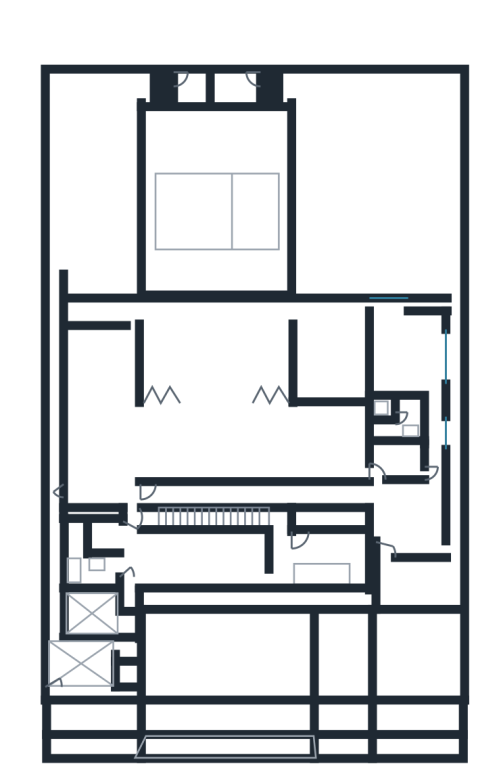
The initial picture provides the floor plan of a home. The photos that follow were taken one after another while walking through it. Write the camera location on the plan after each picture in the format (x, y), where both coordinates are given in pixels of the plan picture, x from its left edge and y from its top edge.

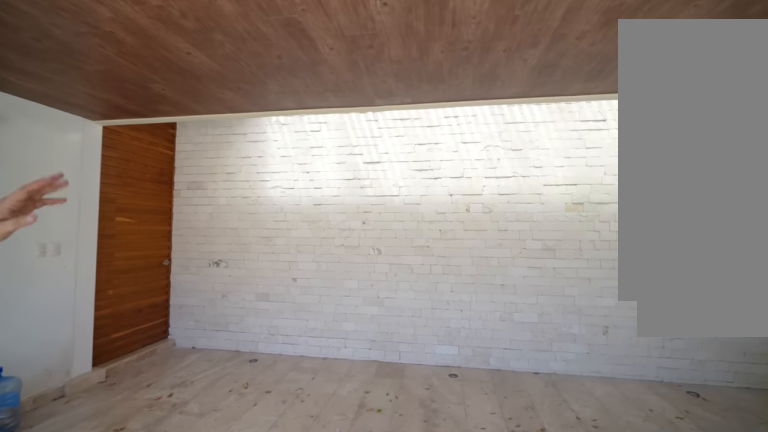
(192, 644)
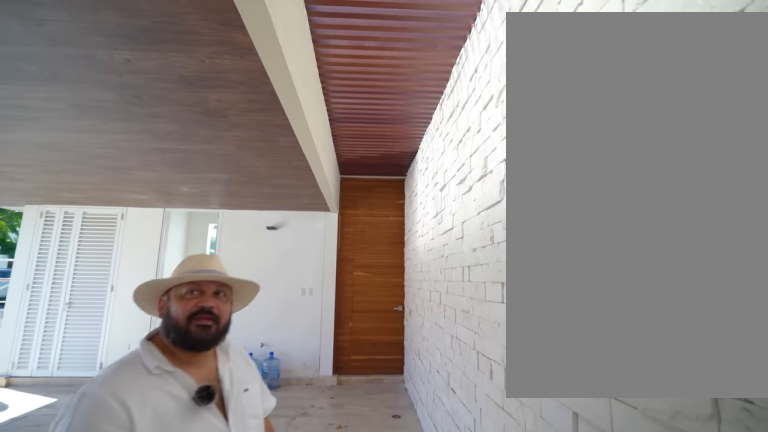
(200, 606)
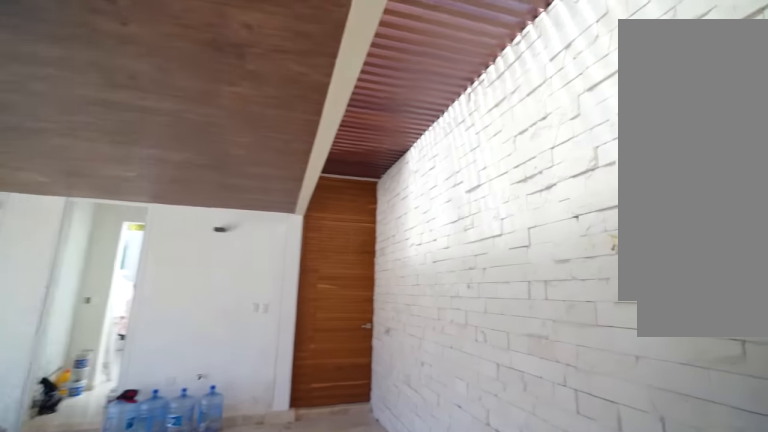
(233, 599)
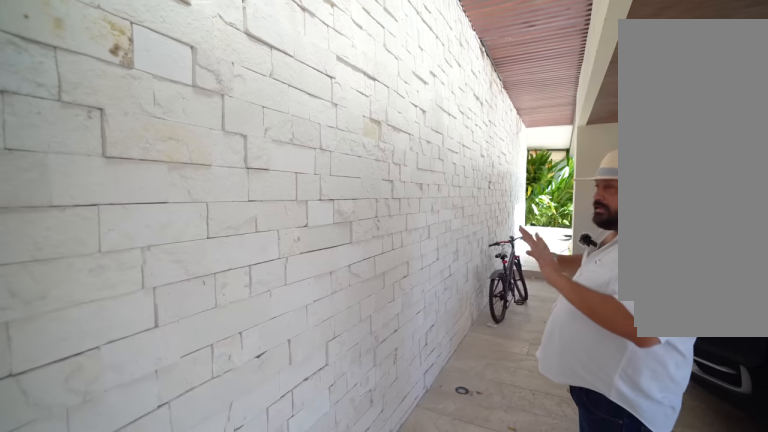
(187, 612)
